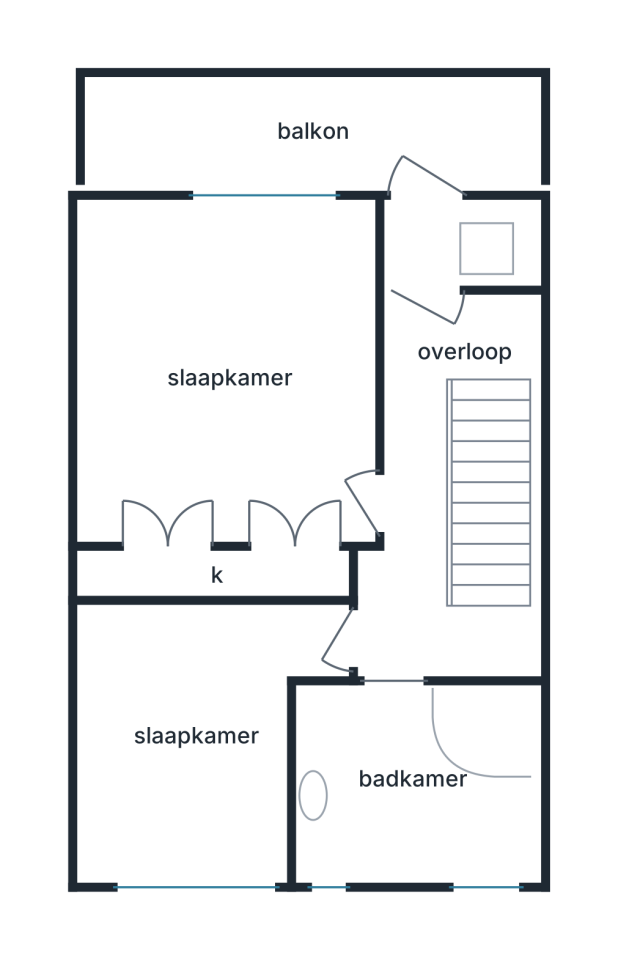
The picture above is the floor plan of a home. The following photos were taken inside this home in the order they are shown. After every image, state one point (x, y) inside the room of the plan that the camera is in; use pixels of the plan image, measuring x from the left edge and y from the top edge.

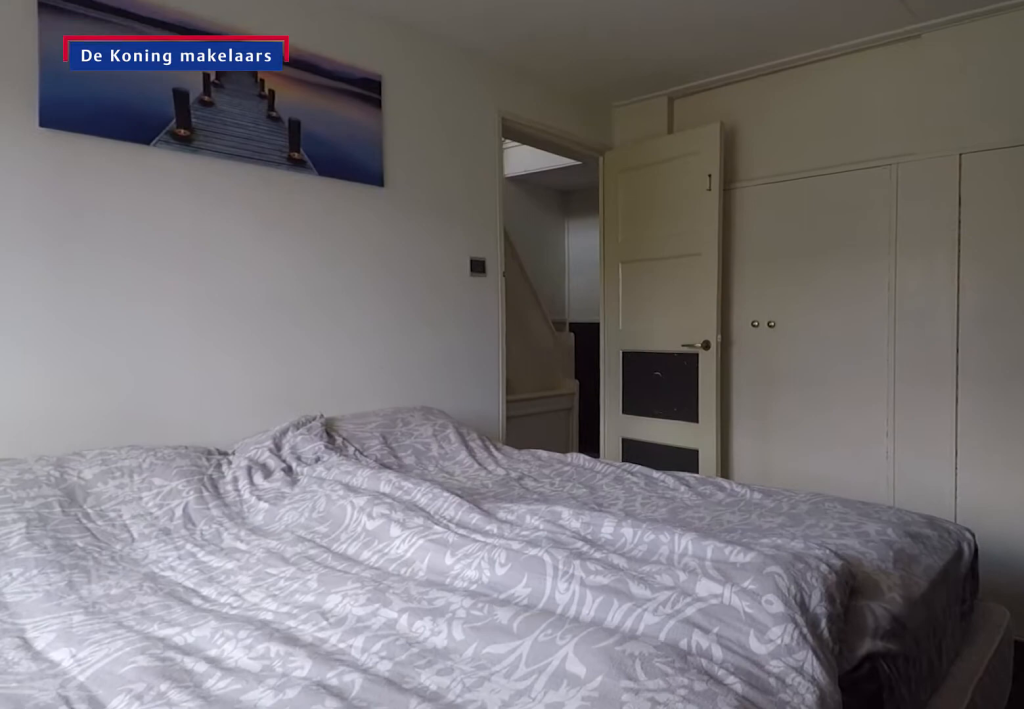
(232, 375)
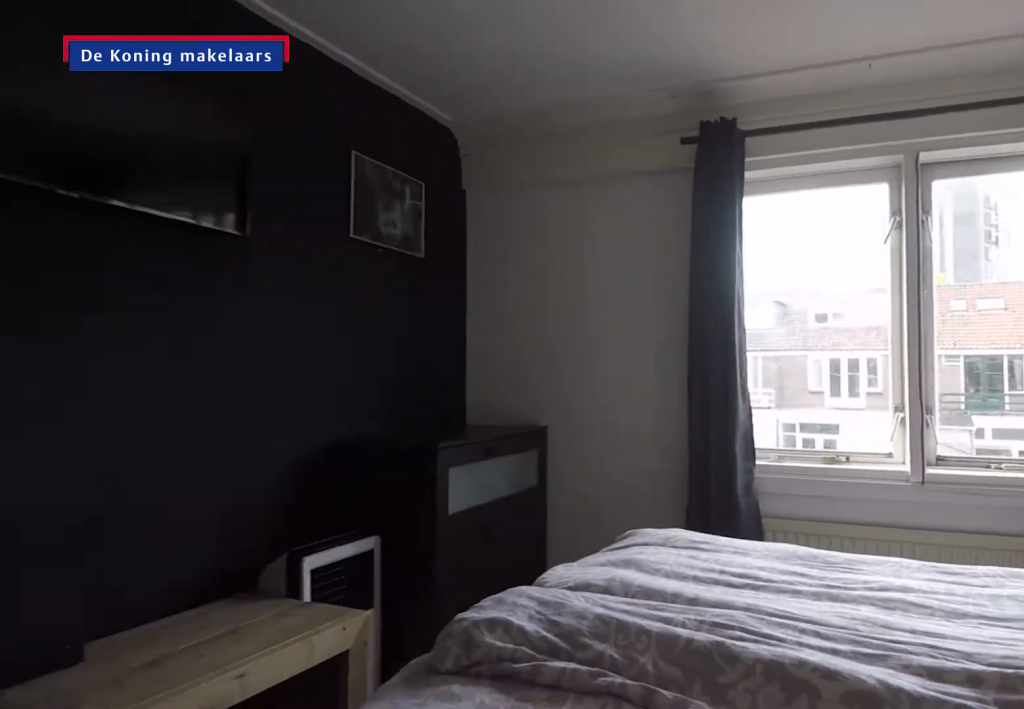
(232, 375)
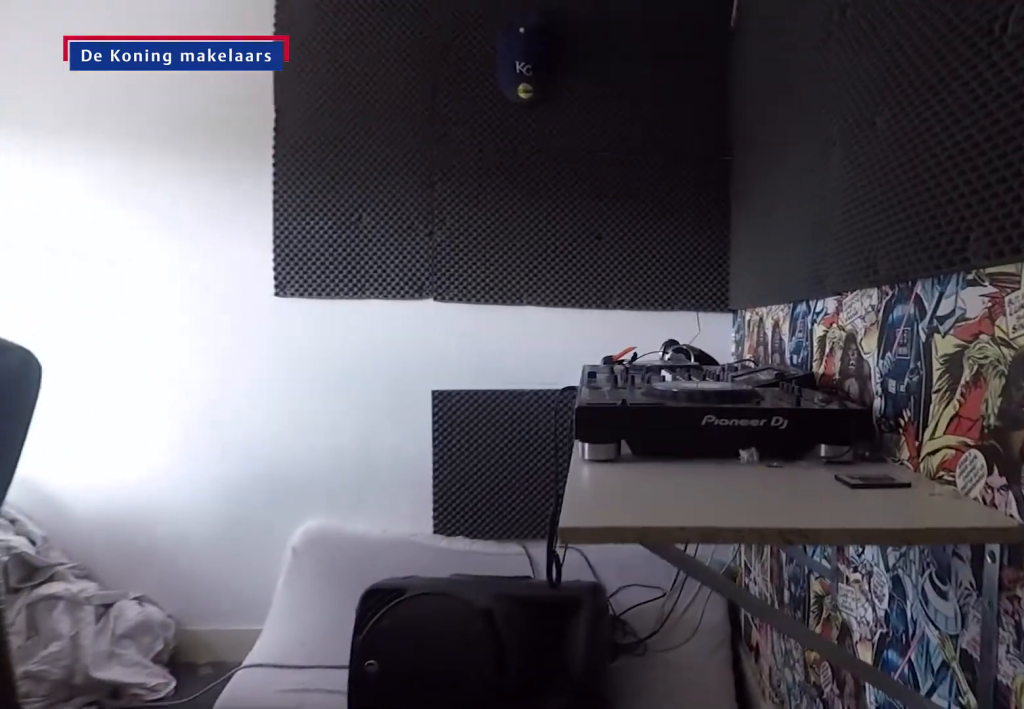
(196, 732)
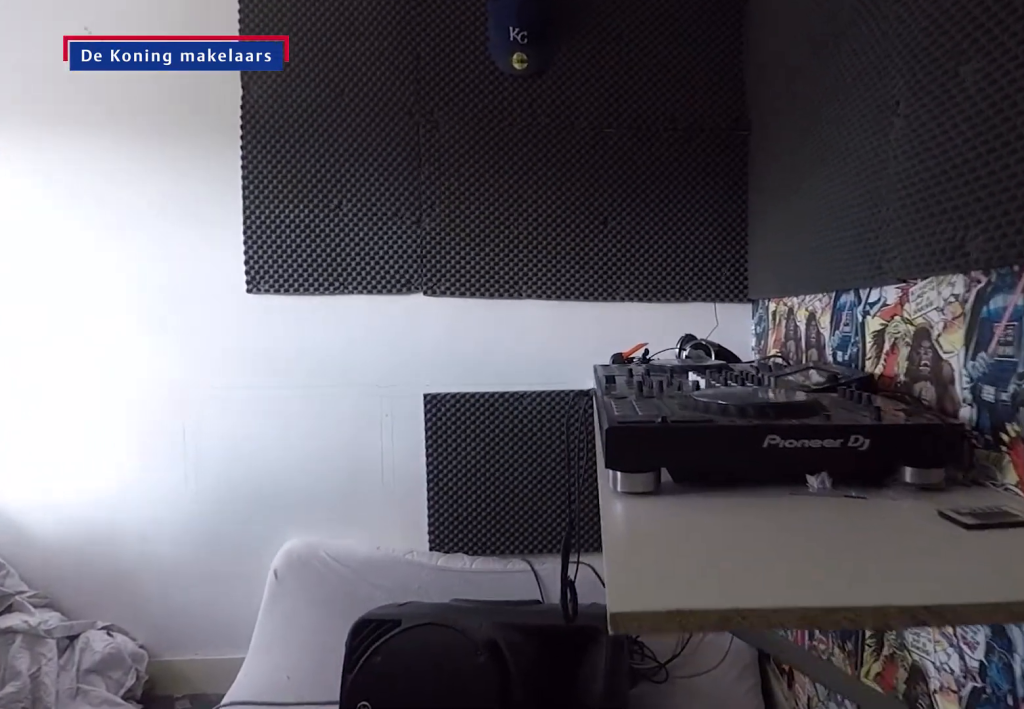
(196, 732)
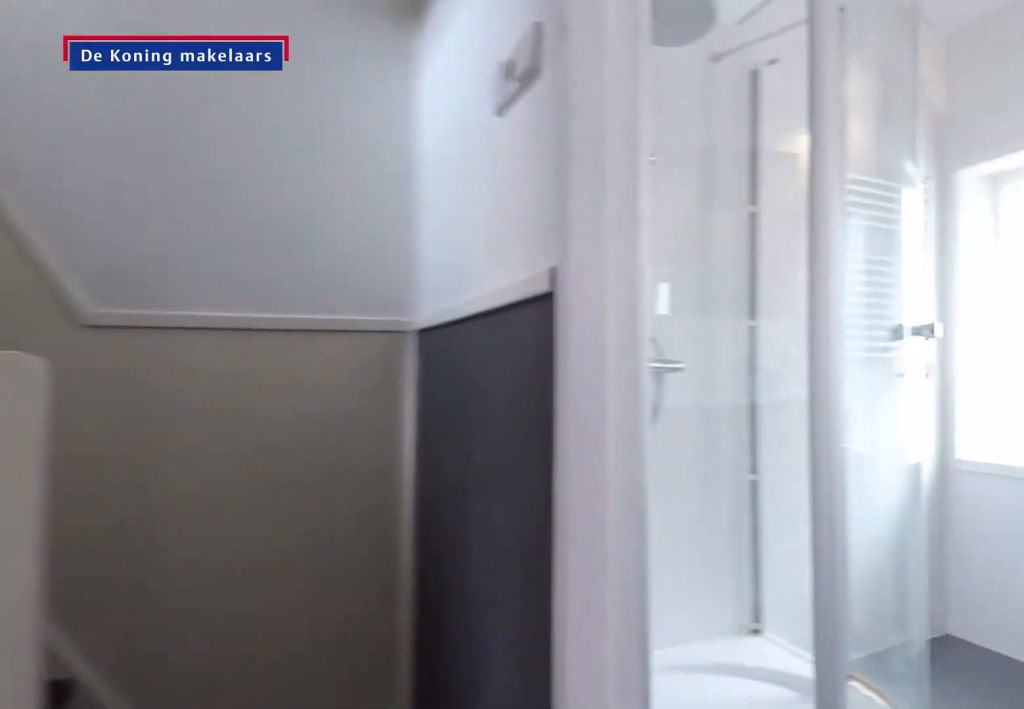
(435, 499)
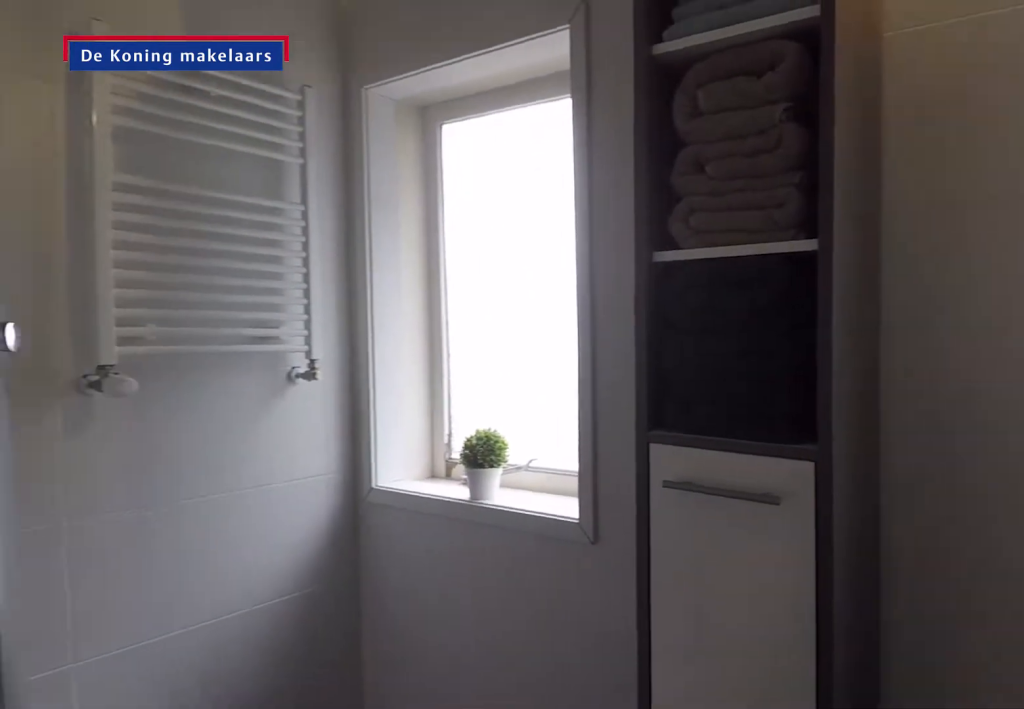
(414, 775)
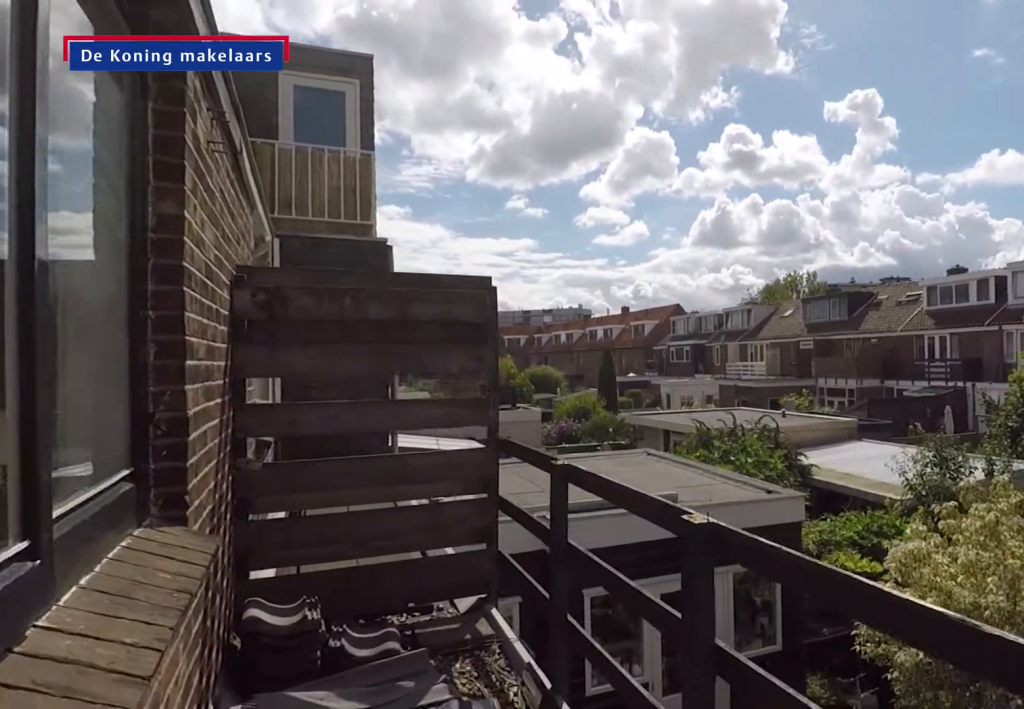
(311, 130)
